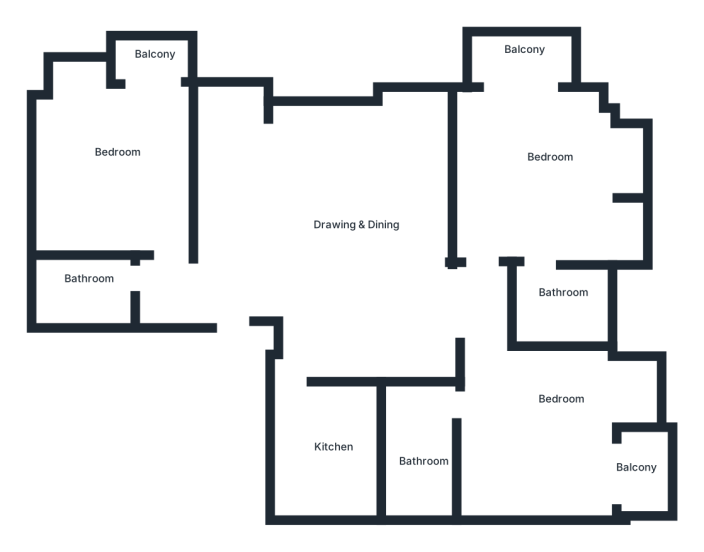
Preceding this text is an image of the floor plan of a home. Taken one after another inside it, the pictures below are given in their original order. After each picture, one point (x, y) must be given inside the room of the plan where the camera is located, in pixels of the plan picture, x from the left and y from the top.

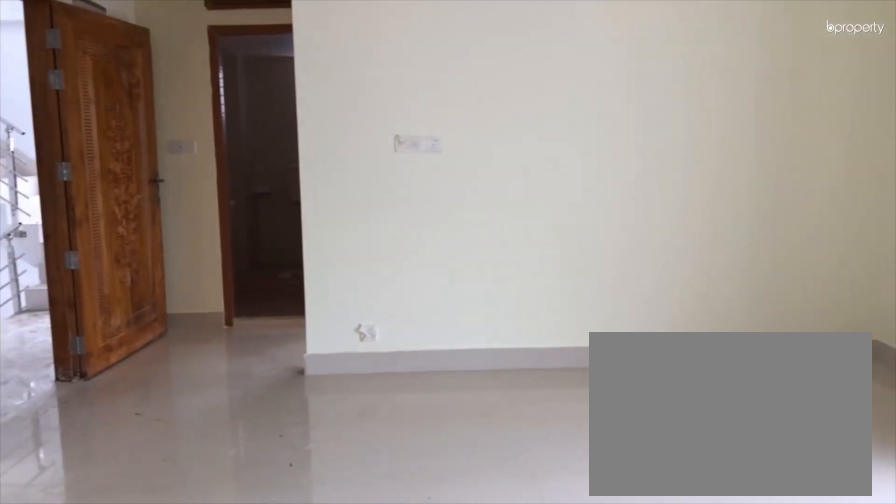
(340, 266)
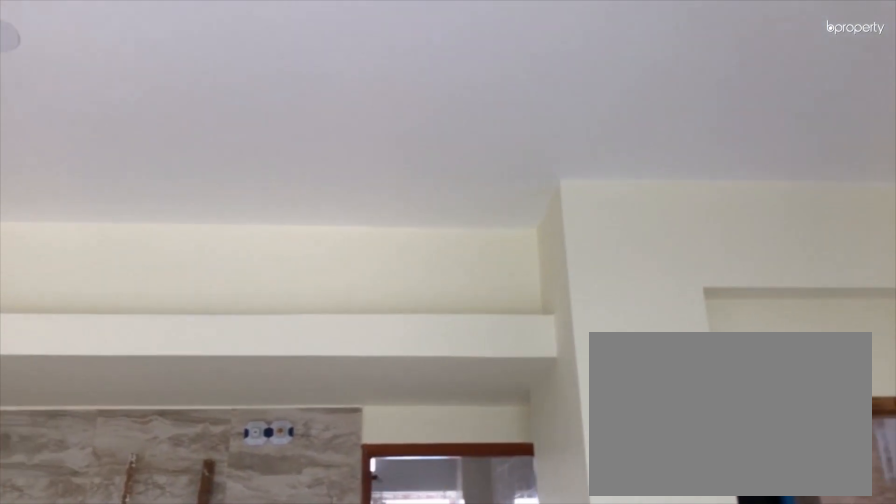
(340, 266)
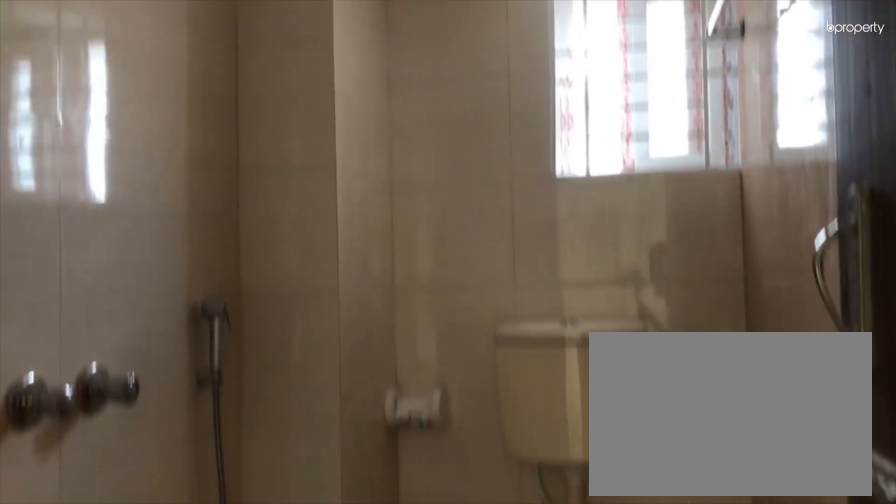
(90, 280)
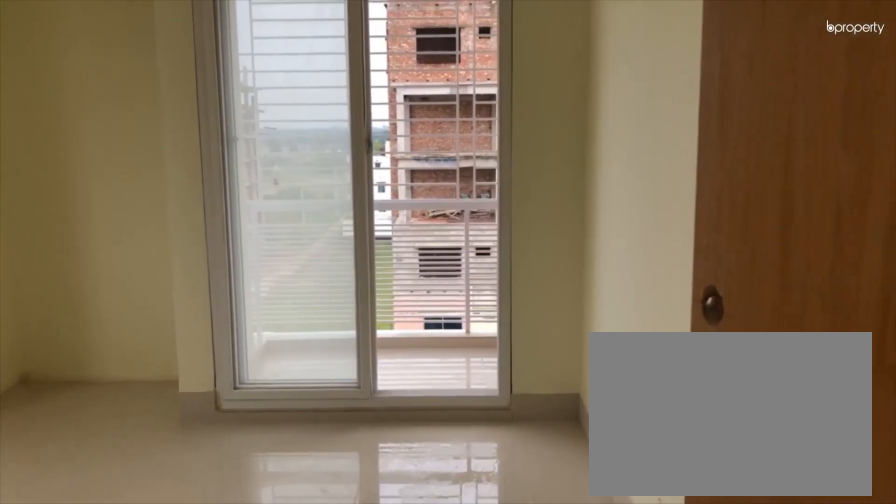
(126, 163)
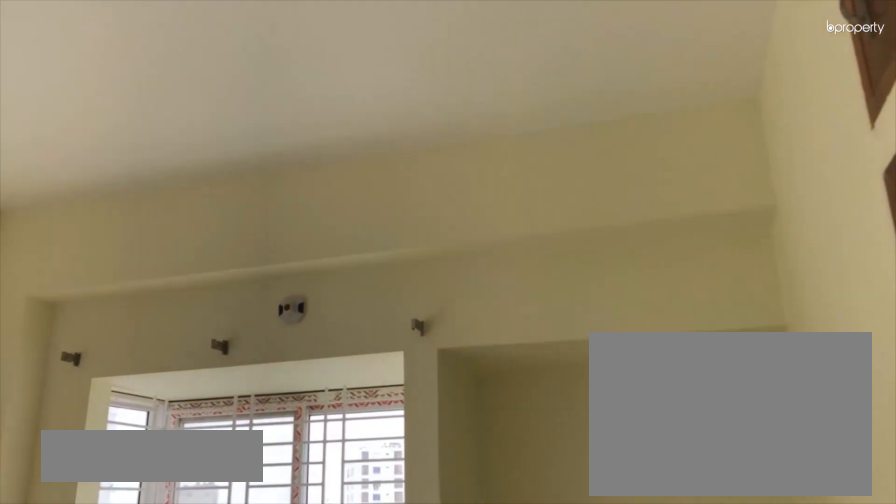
(536, 174)
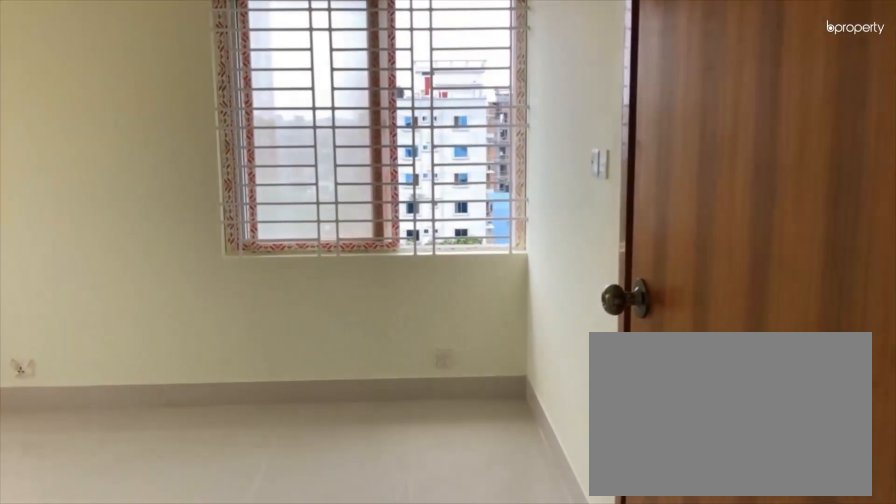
(544, 439)
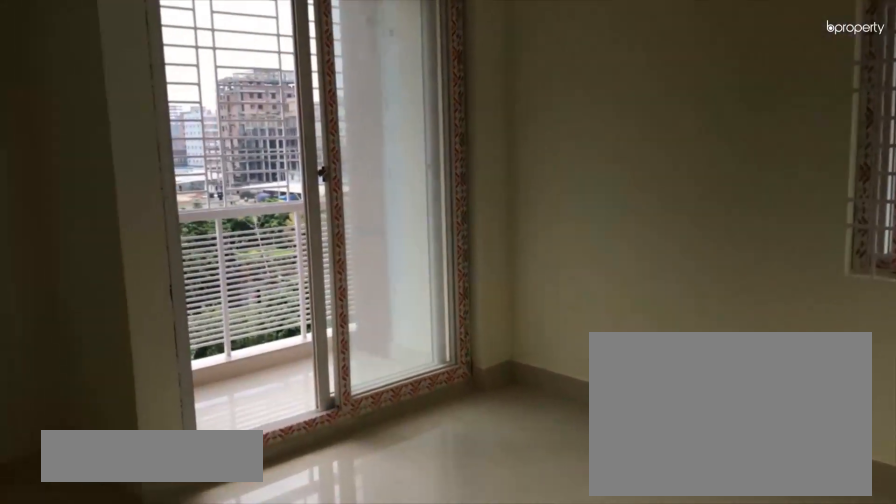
(544, 439)
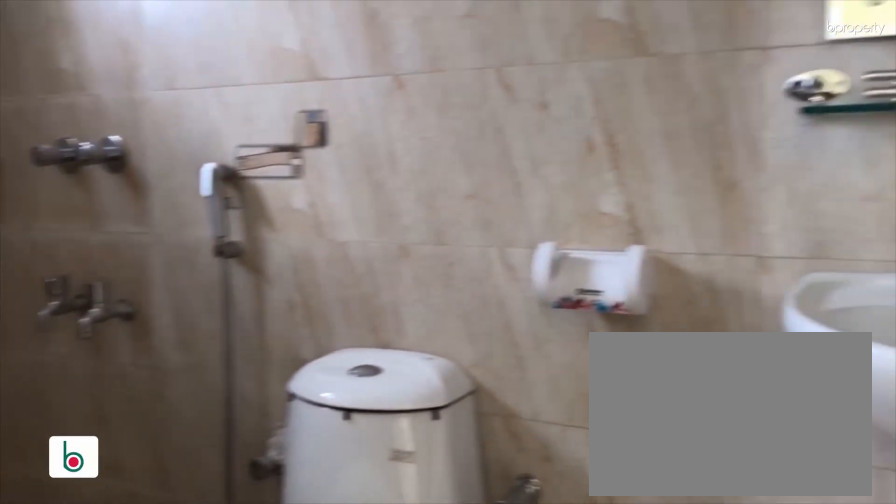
(421, 427)
